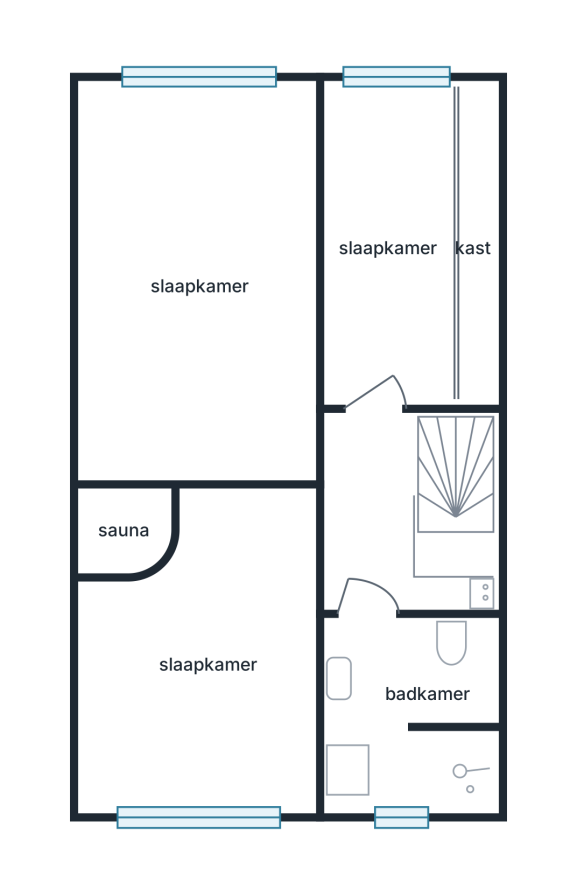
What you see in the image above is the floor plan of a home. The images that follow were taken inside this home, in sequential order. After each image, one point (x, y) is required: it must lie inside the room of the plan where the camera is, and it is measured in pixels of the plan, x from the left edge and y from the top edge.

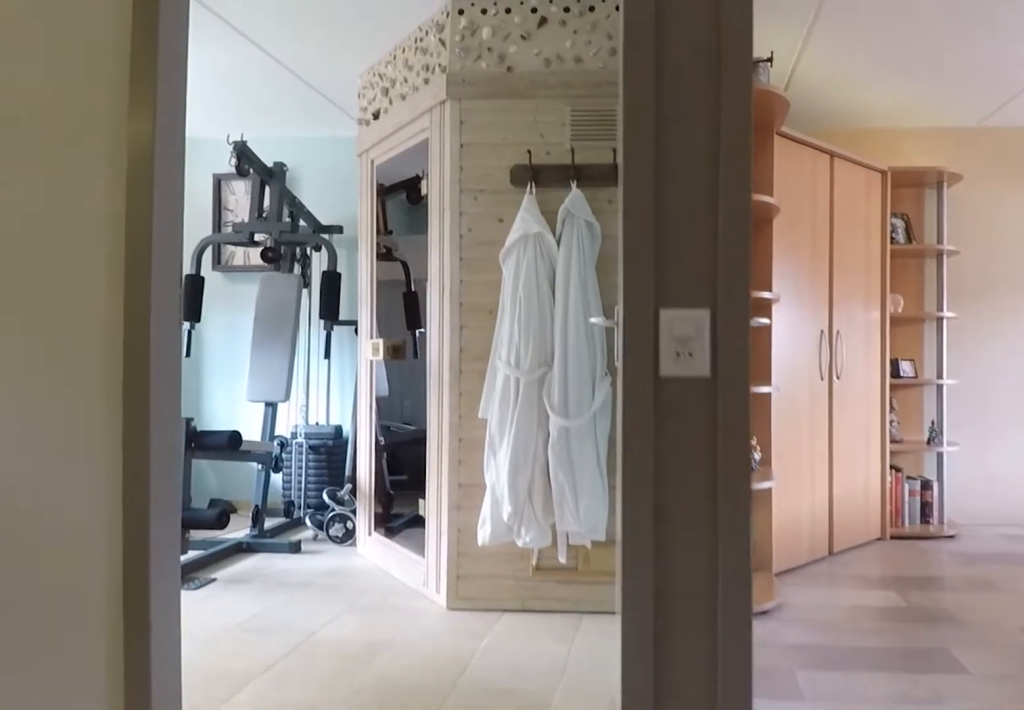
(379, 519)
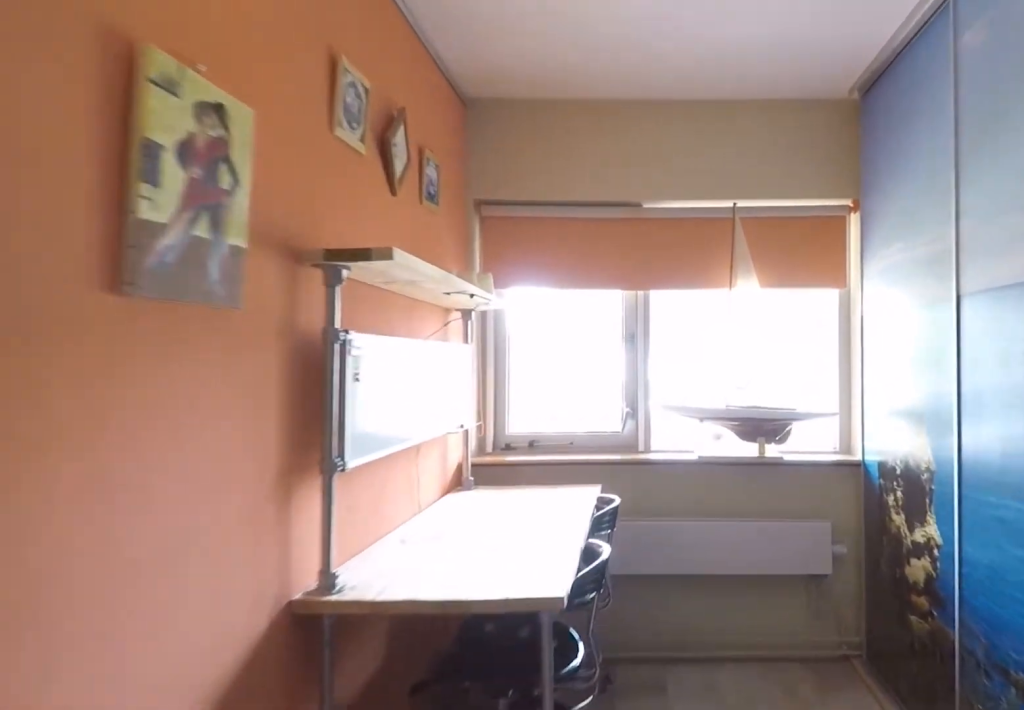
(387, 245)
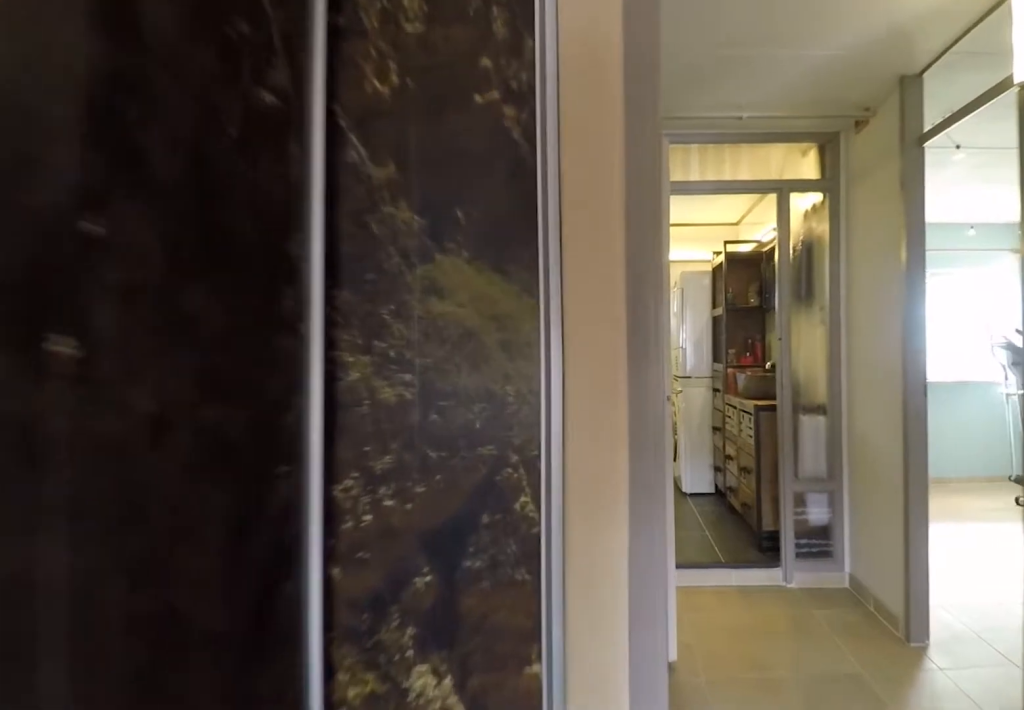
(387, 245)
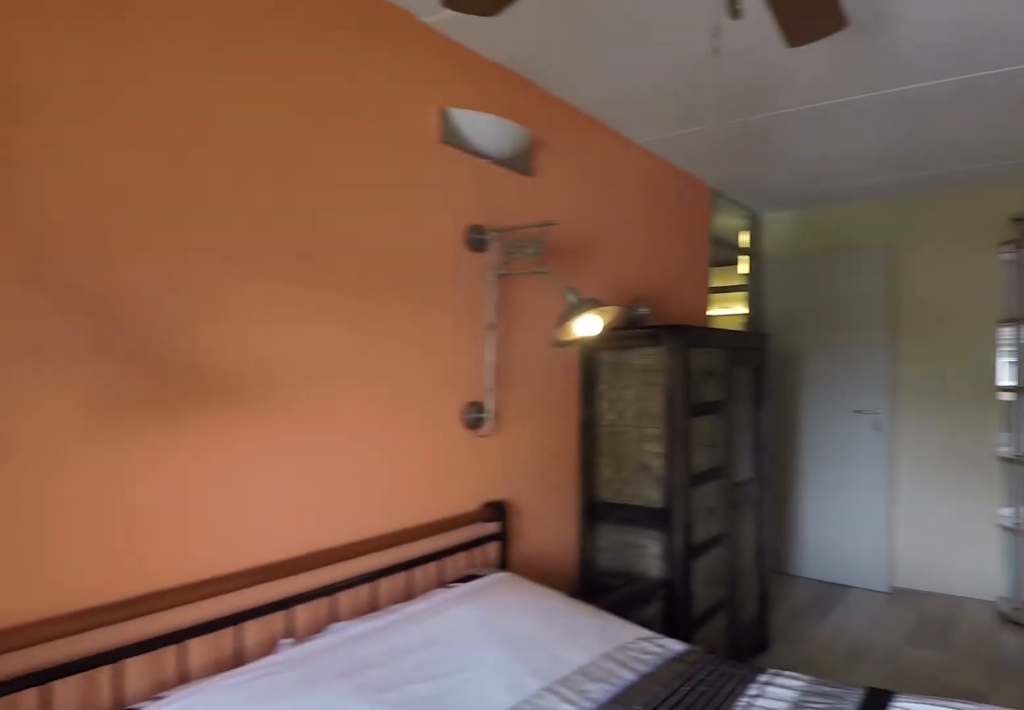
(135, 217)
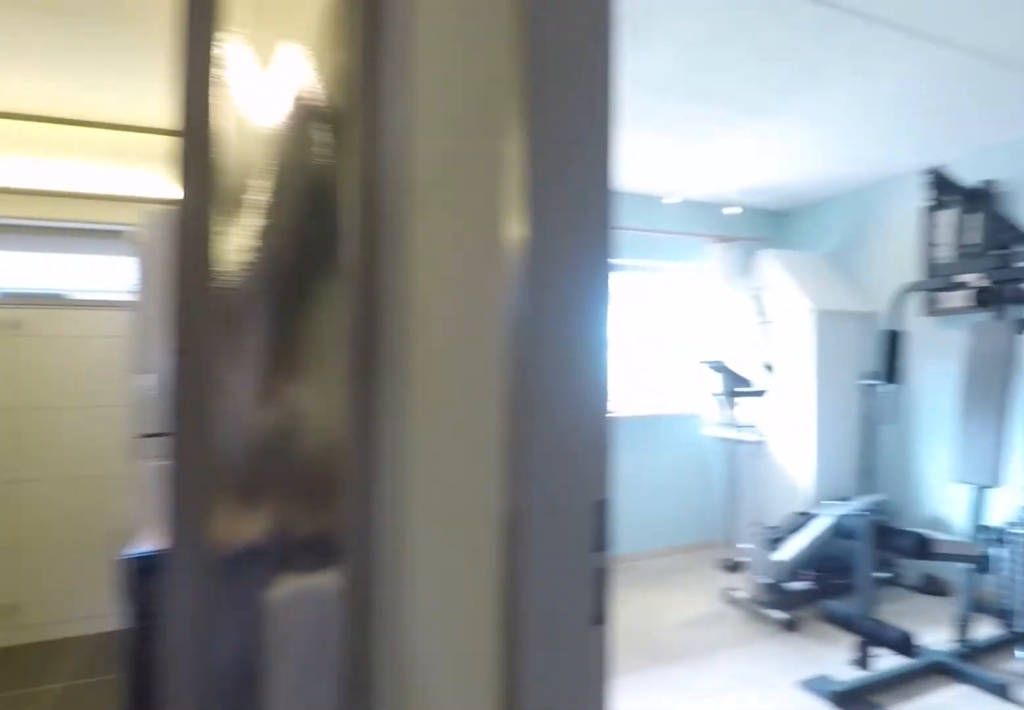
(377, 518)
